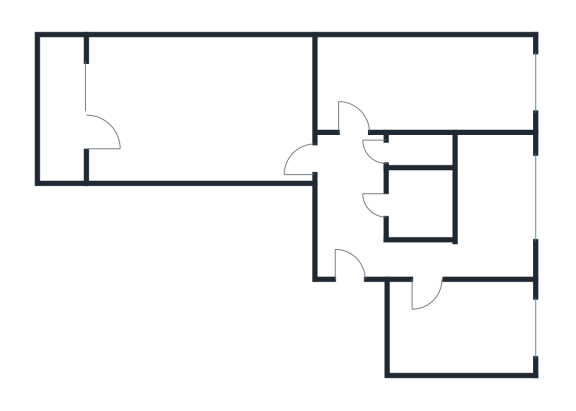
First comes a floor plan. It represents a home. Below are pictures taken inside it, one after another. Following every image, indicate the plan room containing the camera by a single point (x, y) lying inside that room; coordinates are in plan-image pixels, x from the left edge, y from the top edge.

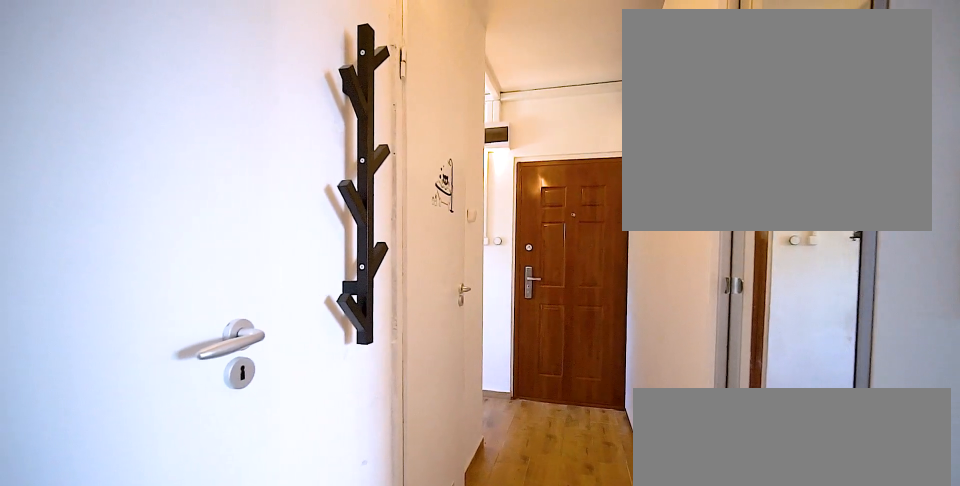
(344, 171)
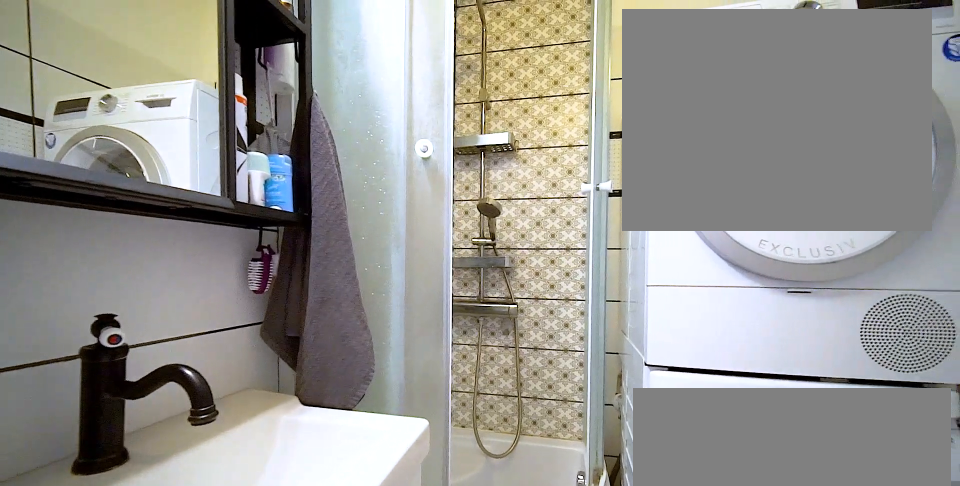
(419, 204)
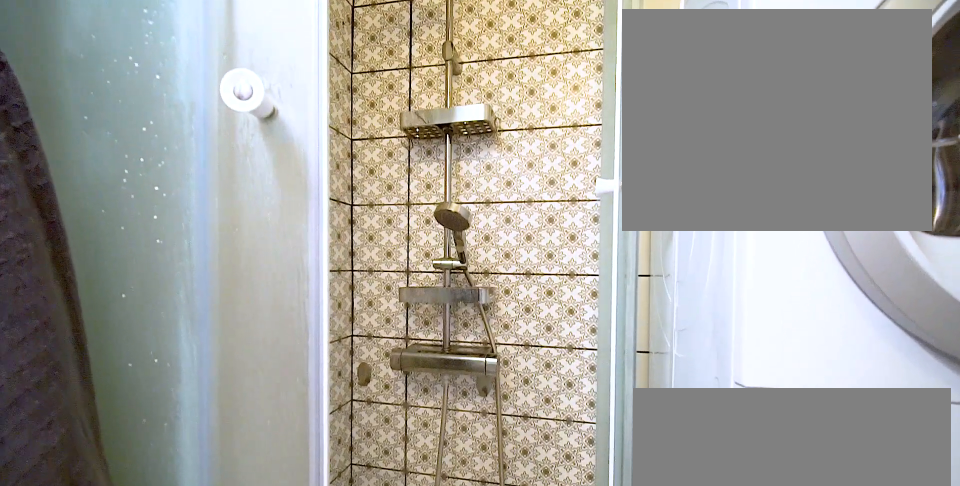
(419, 204)
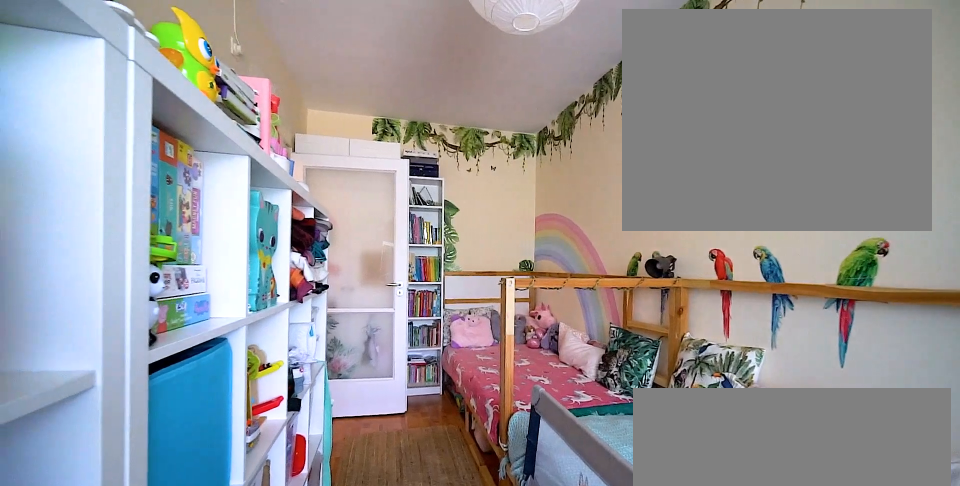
(439, 85)
